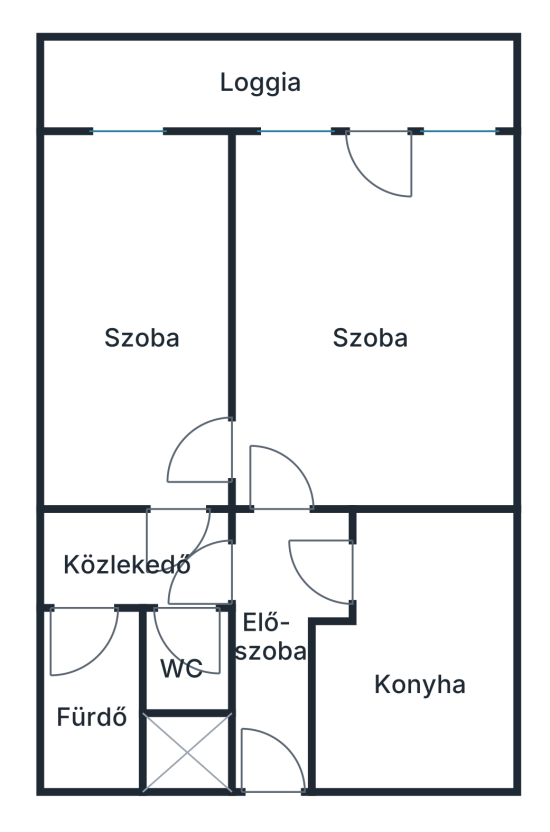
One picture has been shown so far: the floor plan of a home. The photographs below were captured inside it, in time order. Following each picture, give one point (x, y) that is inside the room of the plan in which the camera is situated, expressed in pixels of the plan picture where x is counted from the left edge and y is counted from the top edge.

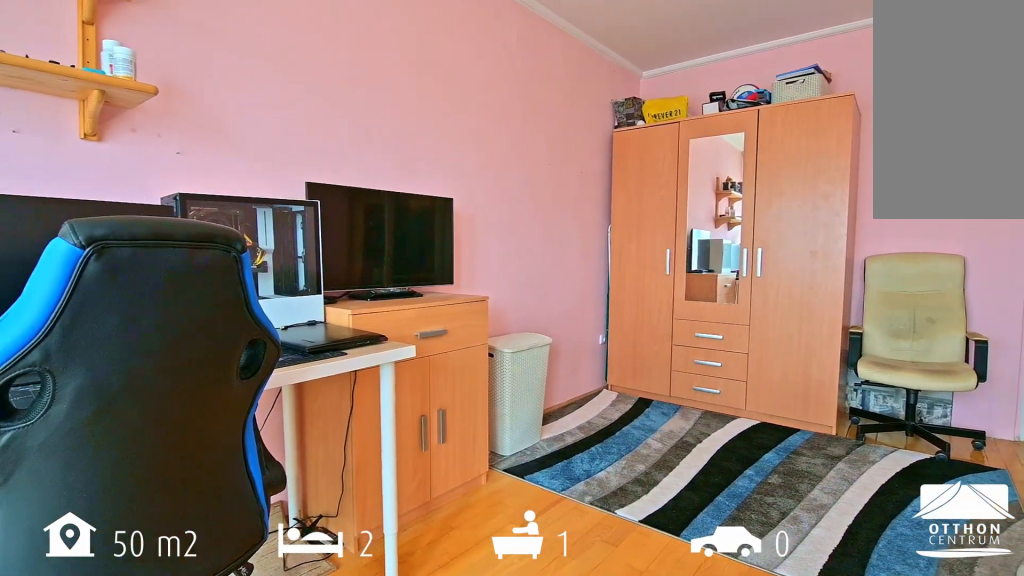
(365, 365)
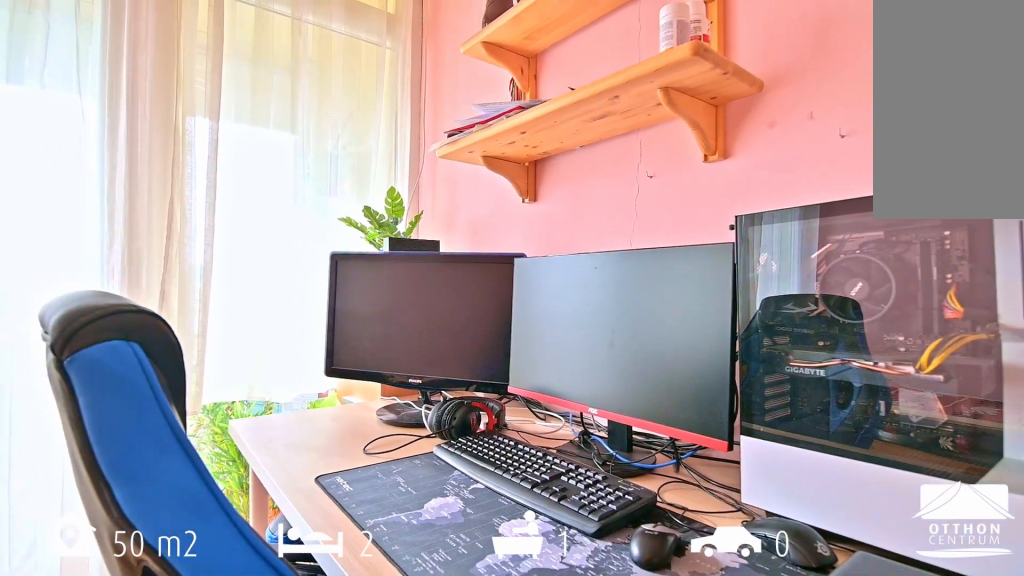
(365, 365)
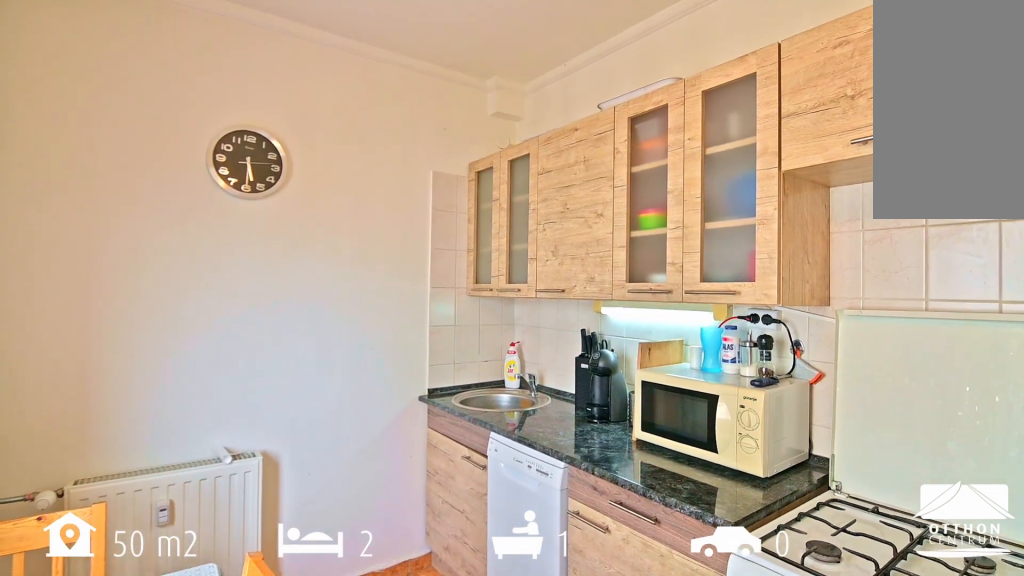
(436, 640)
